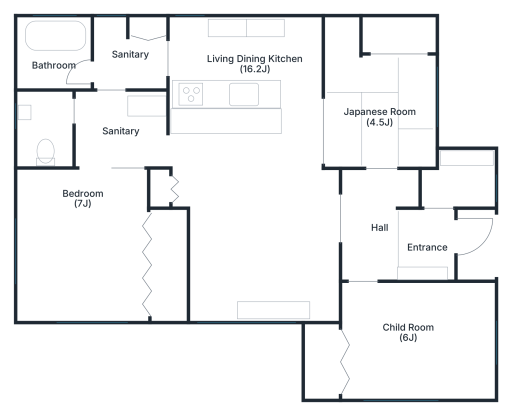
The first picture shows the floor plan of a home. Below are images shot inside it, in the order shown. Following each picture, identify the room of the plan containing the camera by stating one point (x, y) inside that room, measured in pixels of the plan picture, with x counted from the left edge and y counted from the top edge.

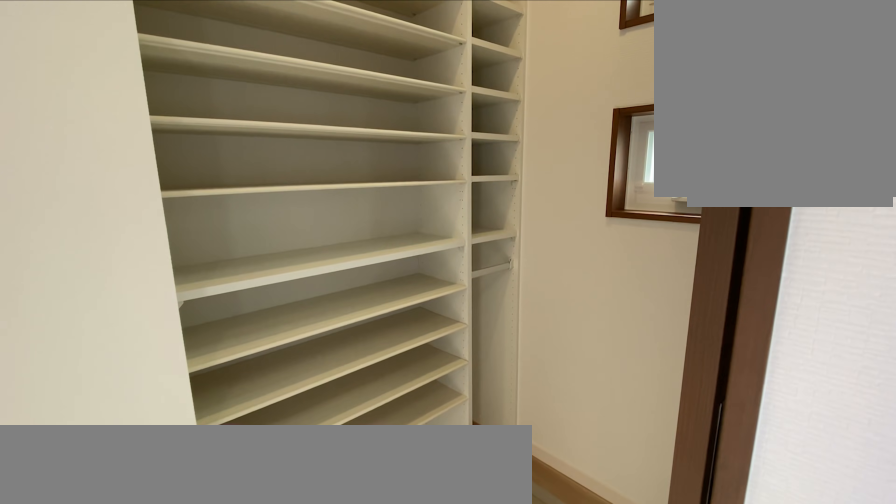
(460, 182)
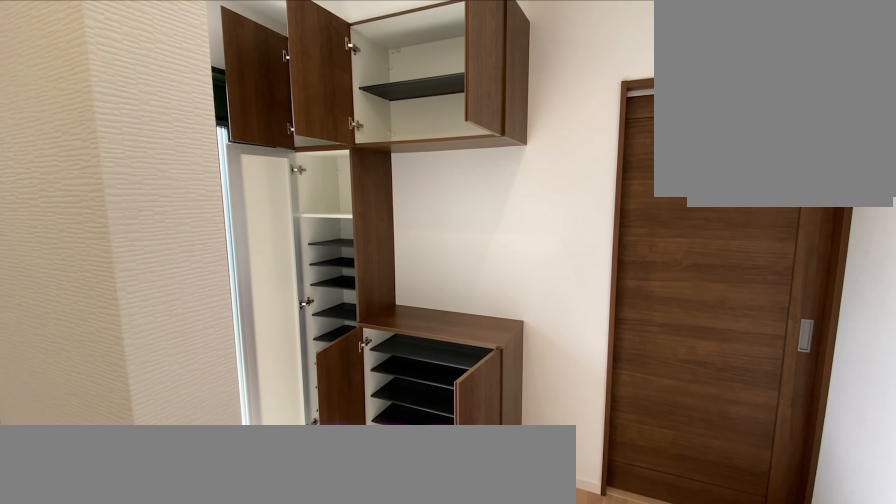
(425, 240)
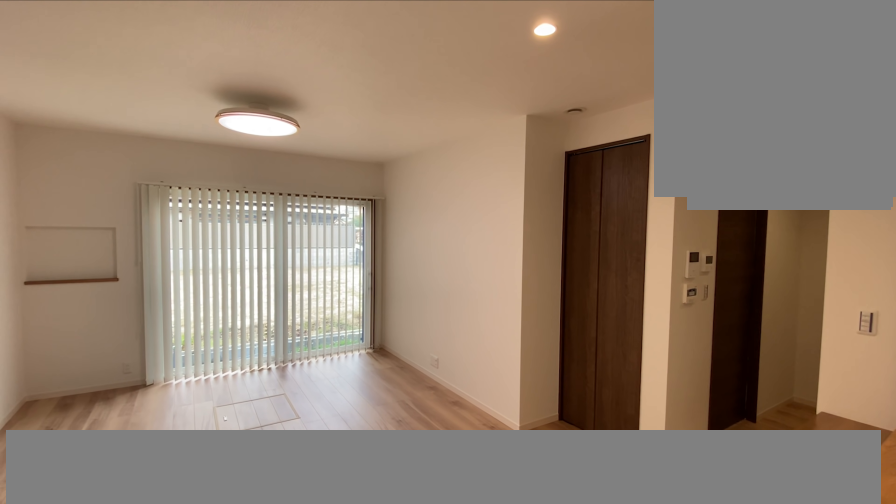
(257, 216)
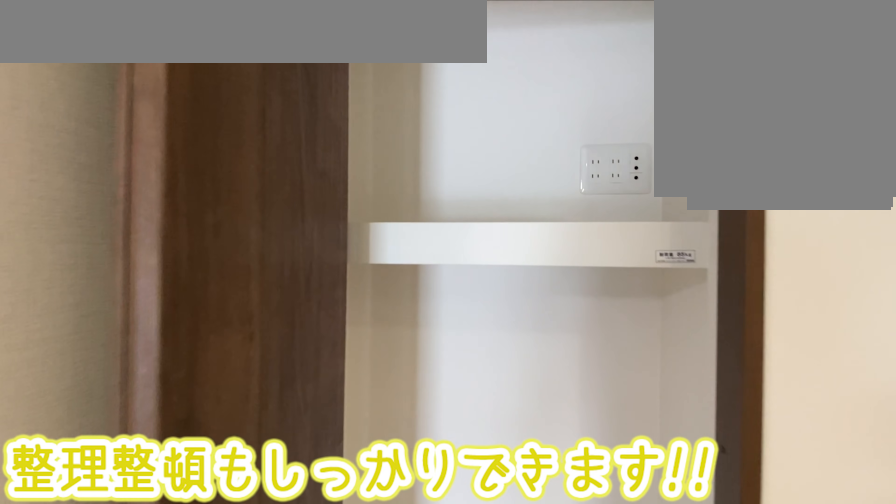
(257, 216)
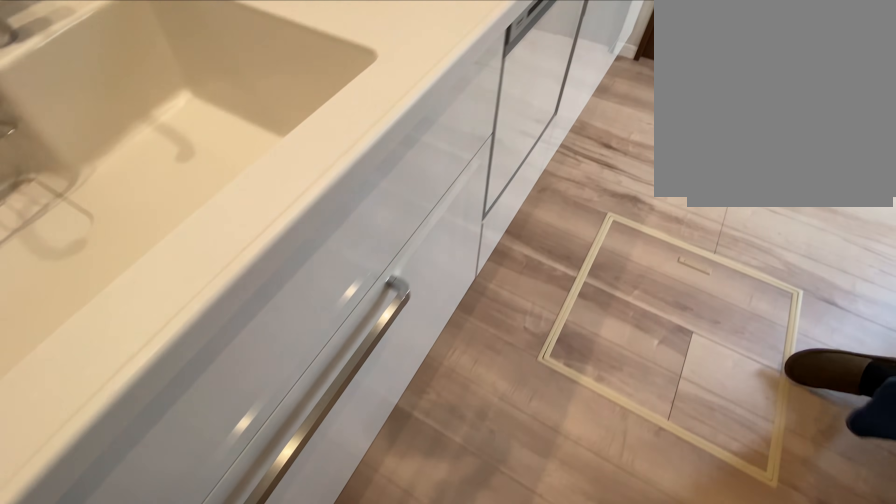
(228, 61)
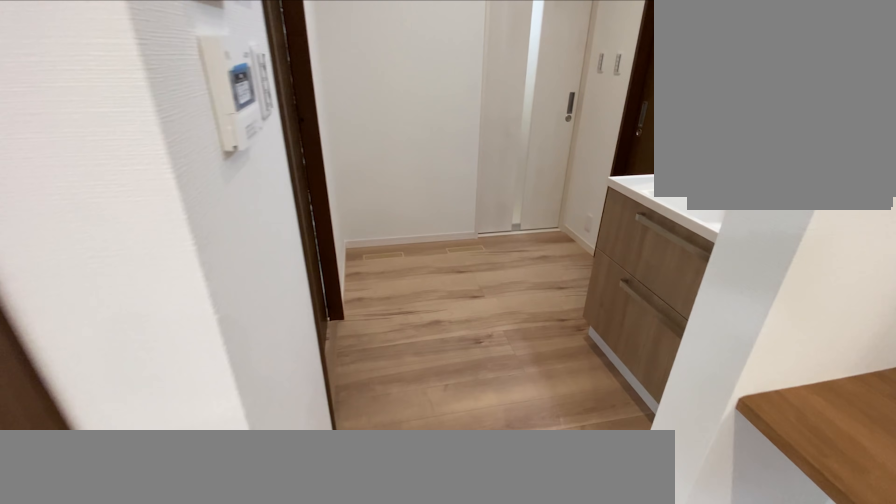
(113, 134)
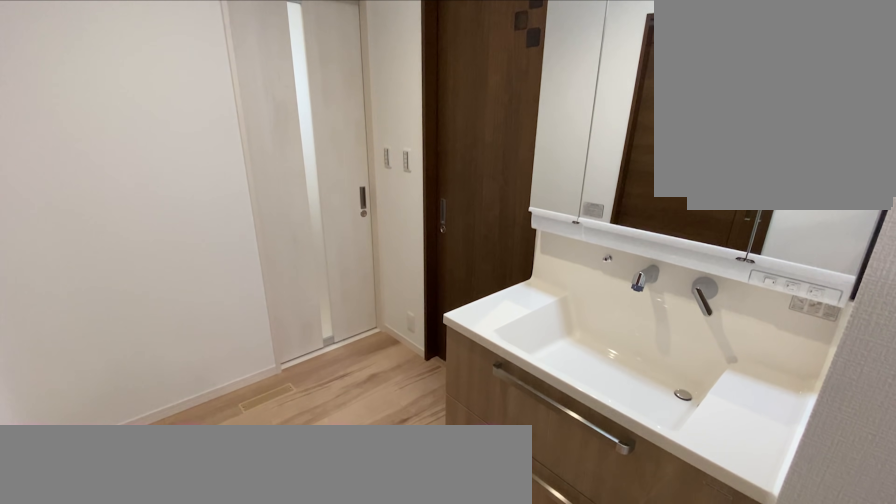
(113, 134)
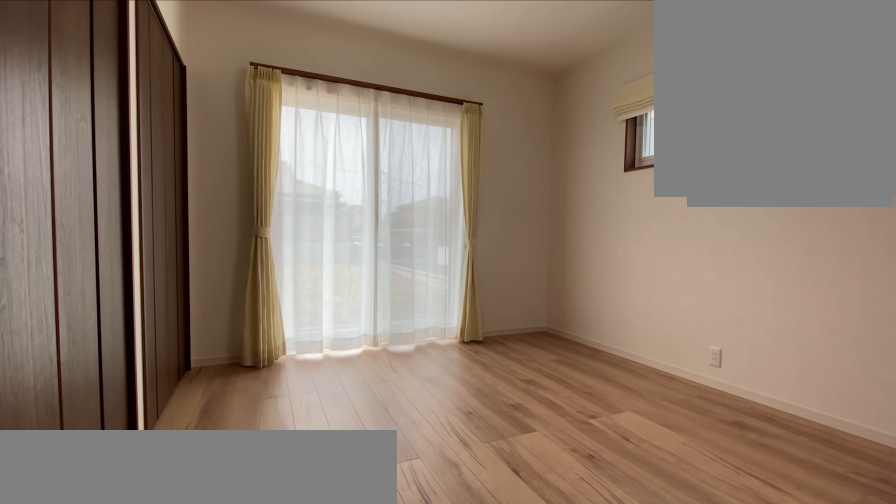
(83, 256)
